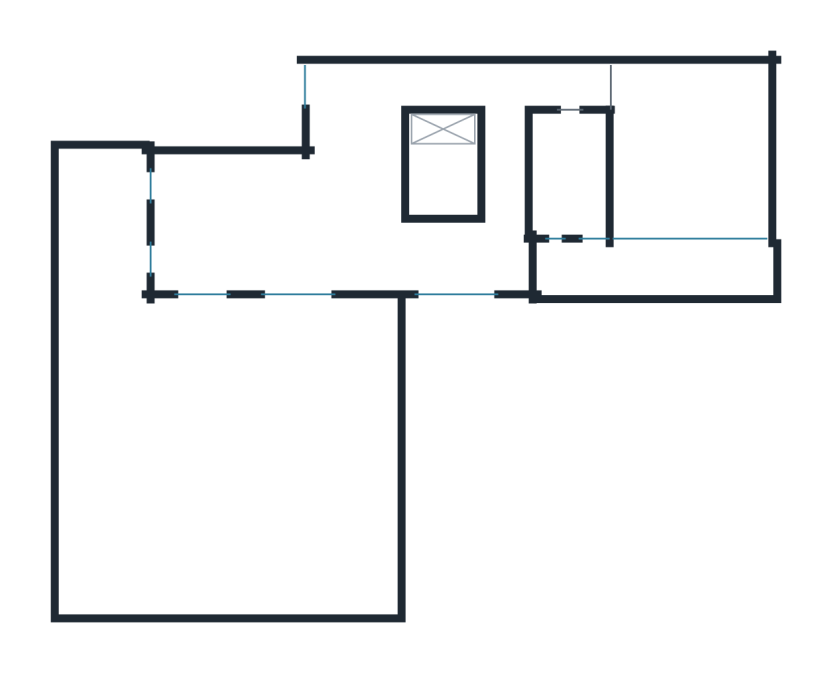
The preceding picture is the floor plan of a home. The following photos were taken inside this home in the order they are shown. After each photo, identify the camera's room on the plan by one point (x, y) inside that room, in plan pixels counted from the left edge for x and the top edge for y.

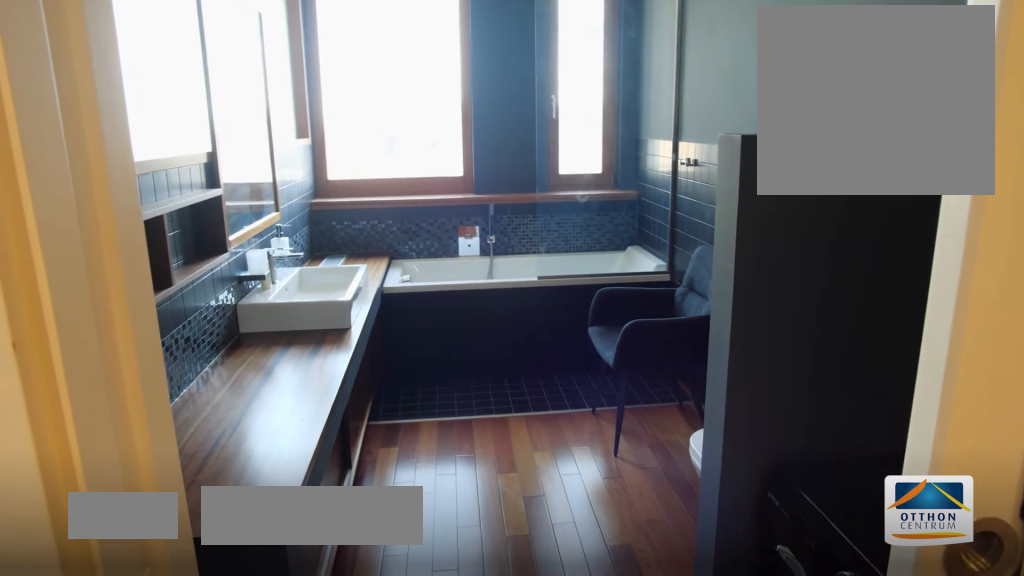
(569, 169)
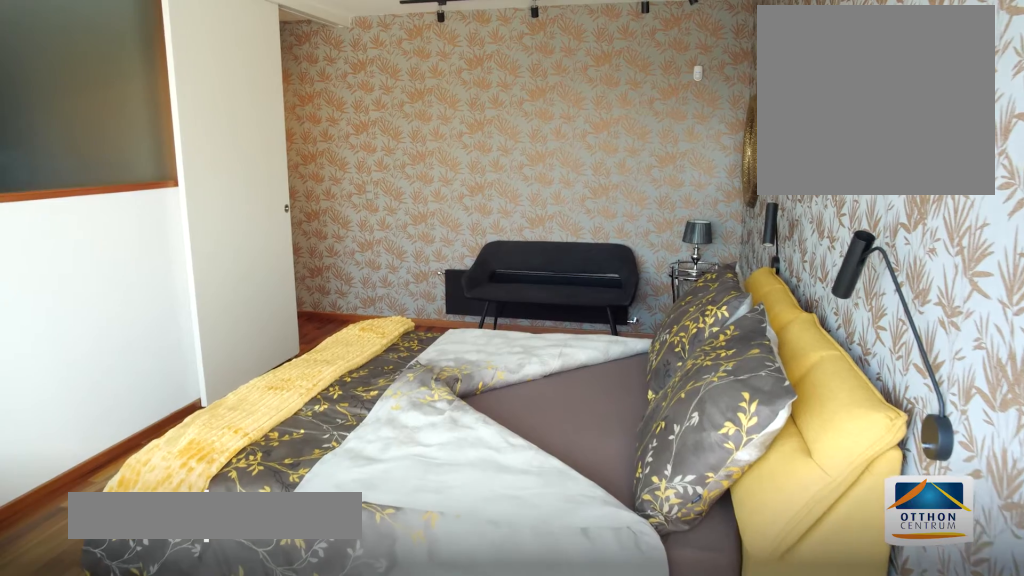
(693, 170)
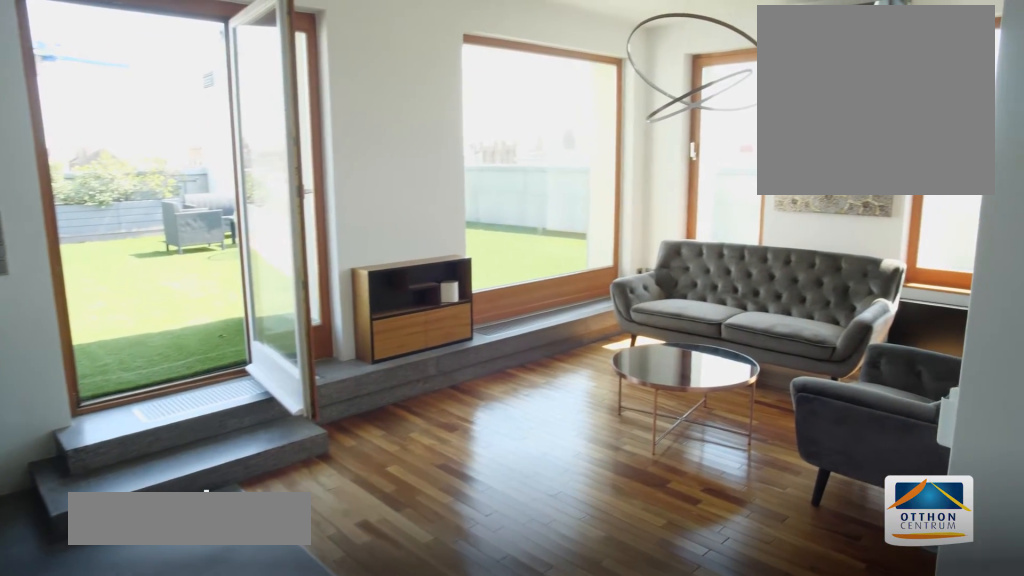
(239, 218)
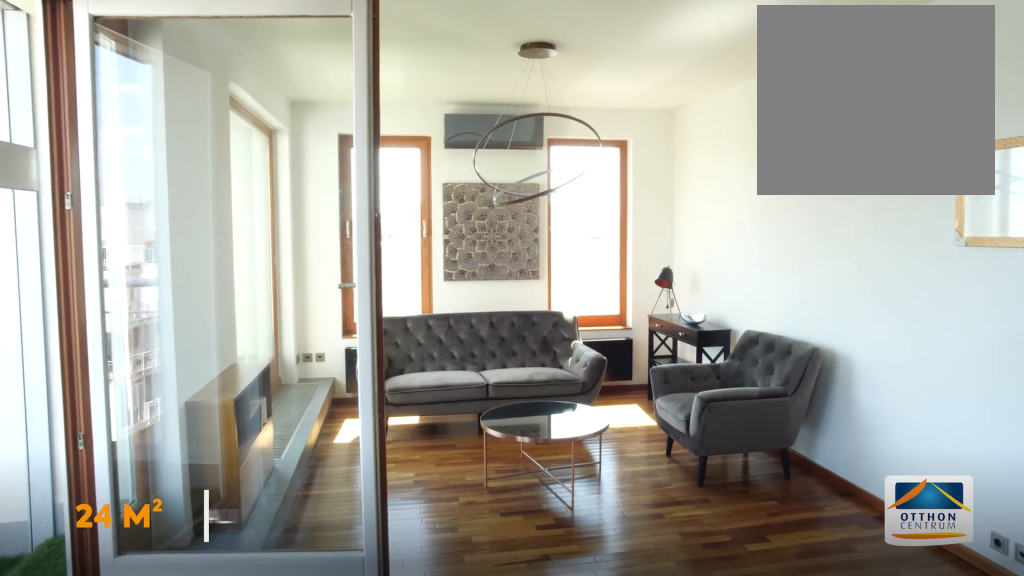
(239, 217)
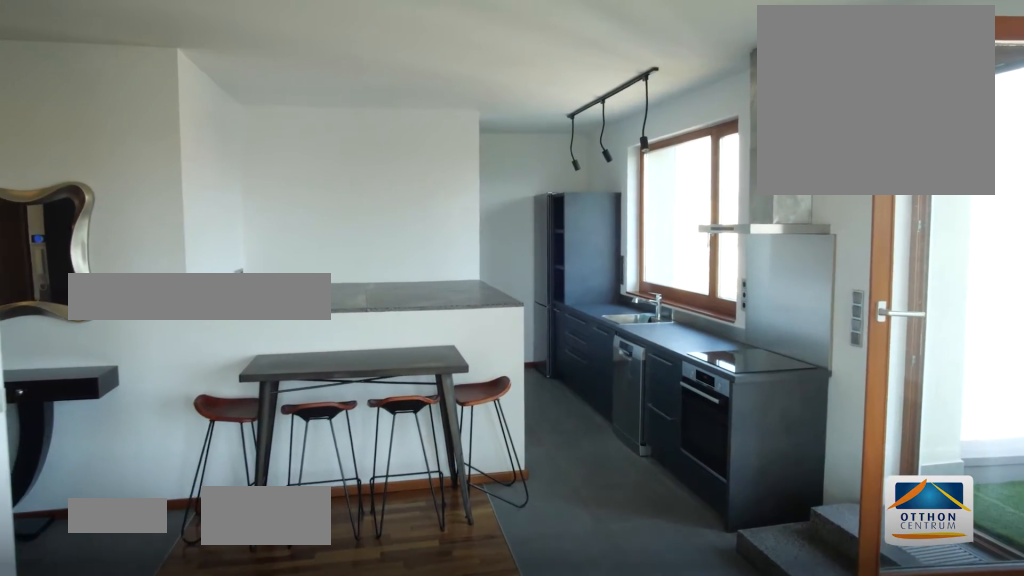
(443, 256)
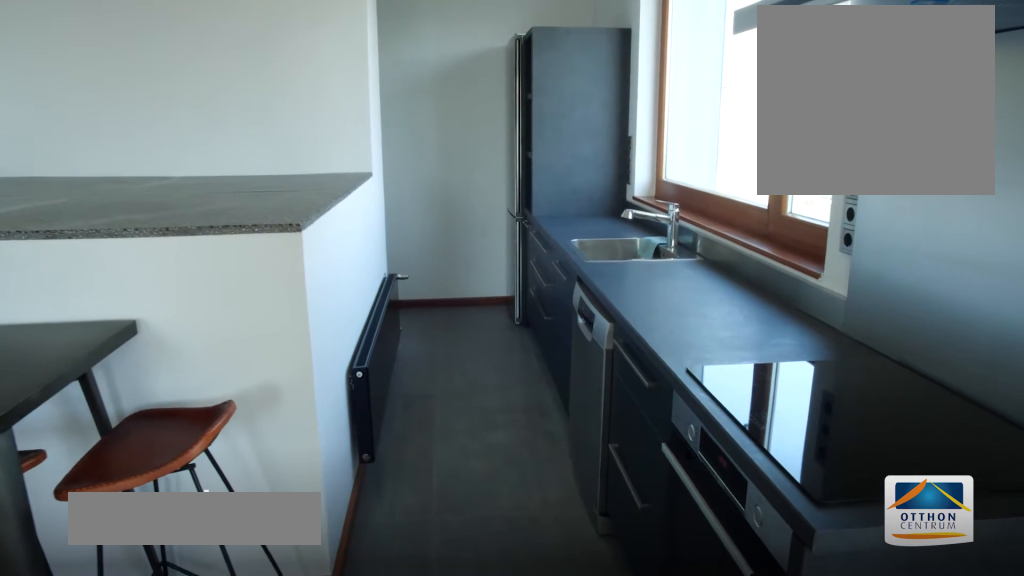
(441, 257)
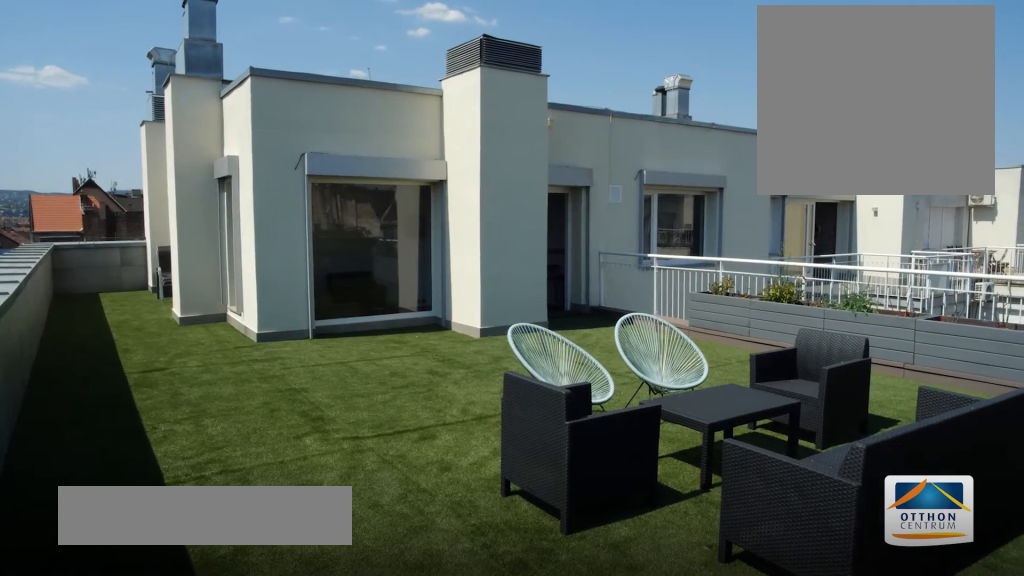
(208, 472)
